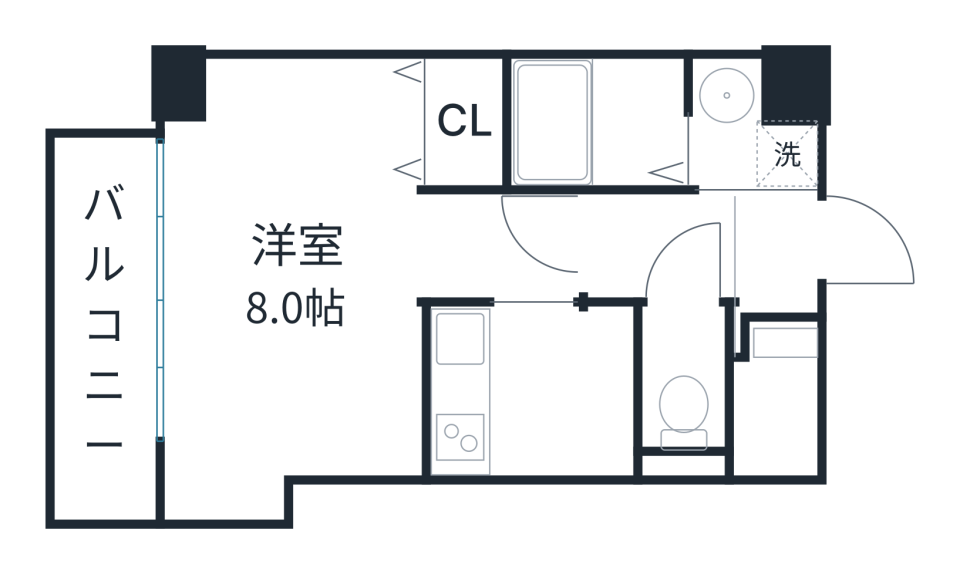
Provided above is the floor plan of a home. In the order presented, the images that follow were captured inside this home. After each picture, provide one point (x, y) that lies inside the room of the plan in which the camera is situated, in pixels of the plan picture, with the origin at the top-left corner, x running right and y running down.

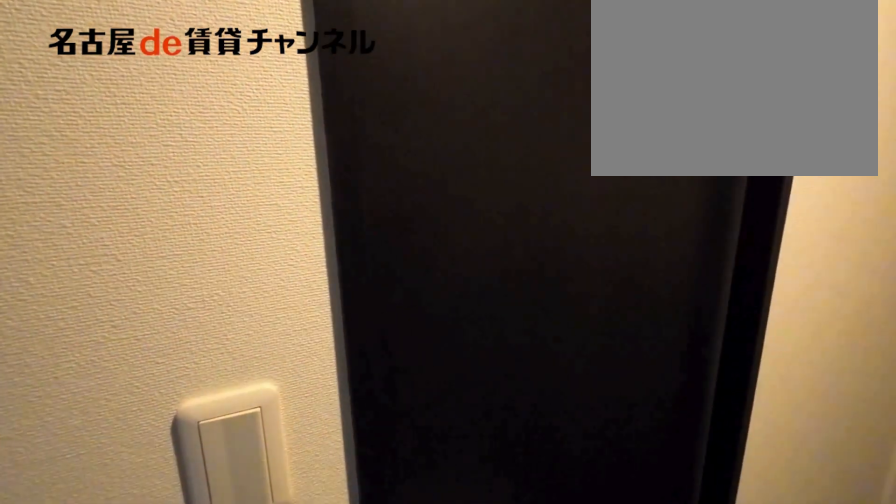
(661, 247)
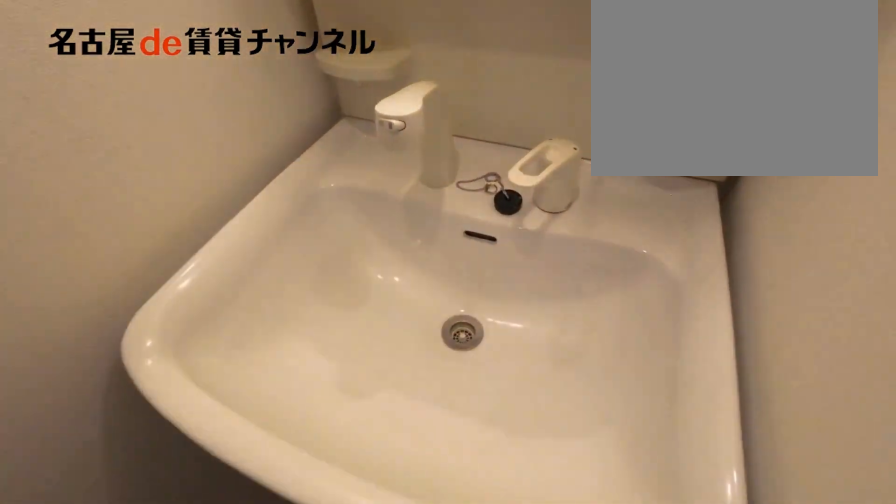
(746, 131)
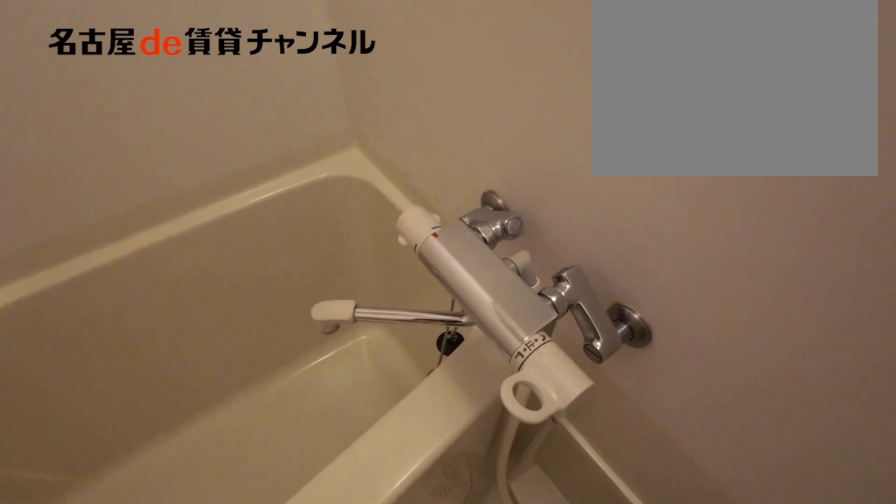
(598, 122)
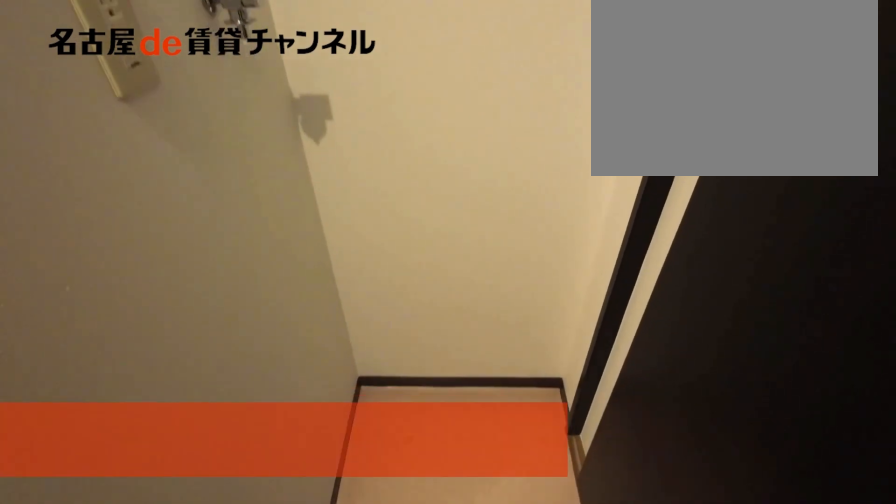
(746, 131)
